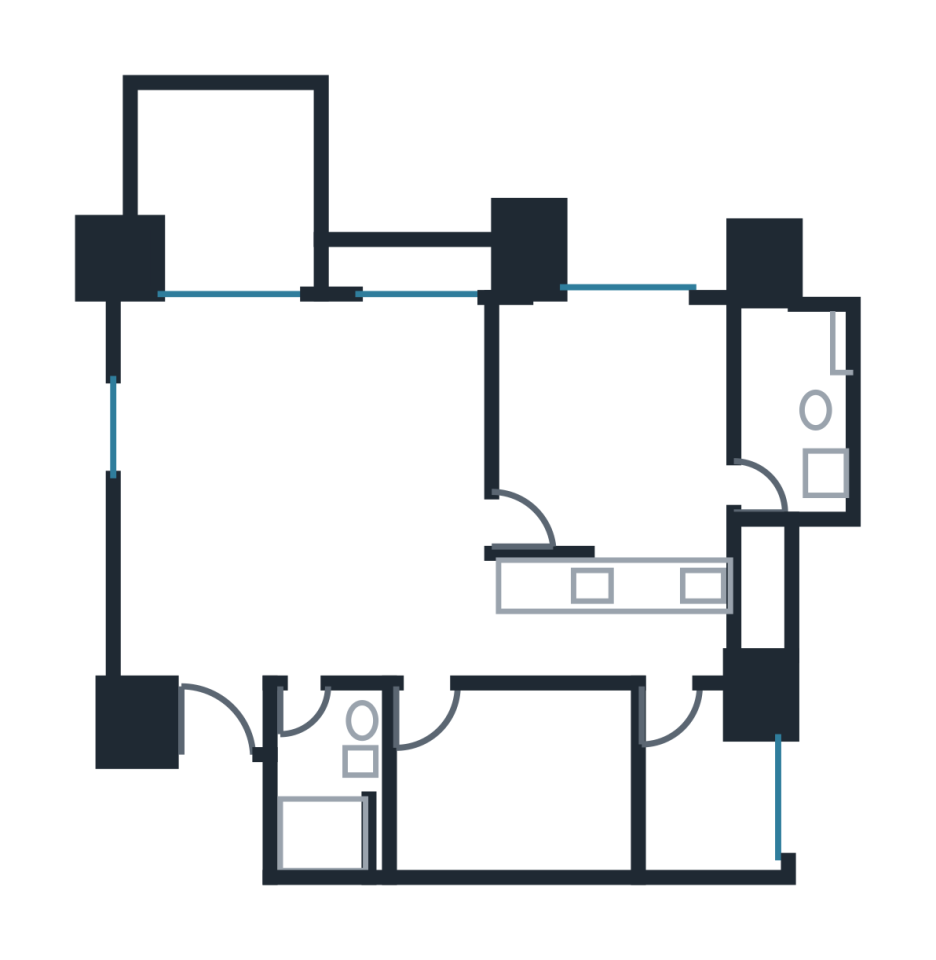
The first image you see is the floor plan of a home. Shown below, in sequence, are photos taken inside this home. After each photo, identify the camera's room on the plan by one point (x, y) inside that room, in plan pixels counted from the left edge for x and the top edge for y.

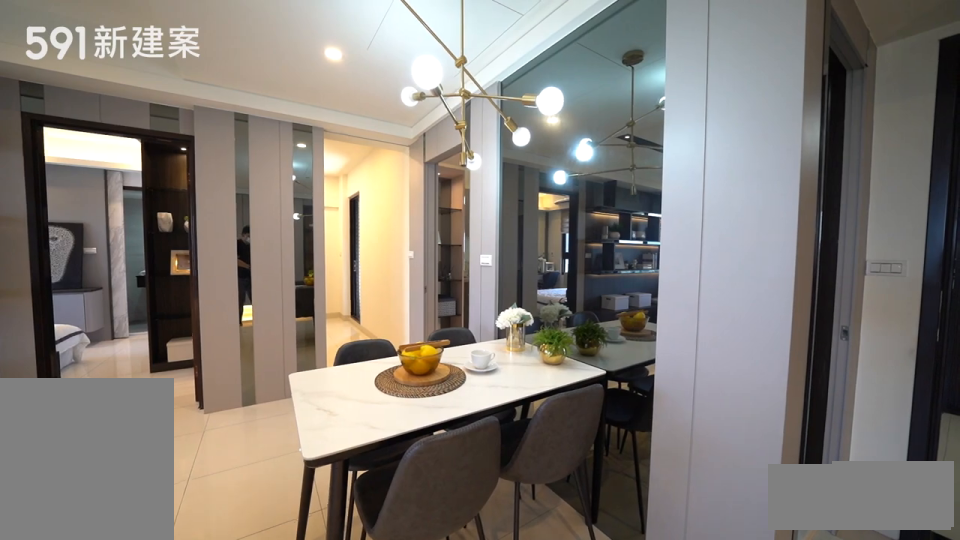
(249, 622)
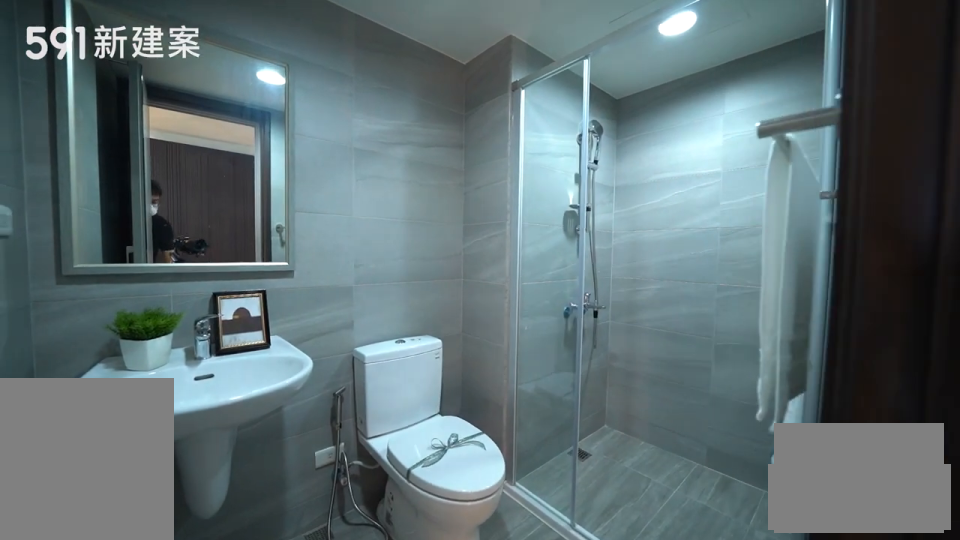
(326, 780)
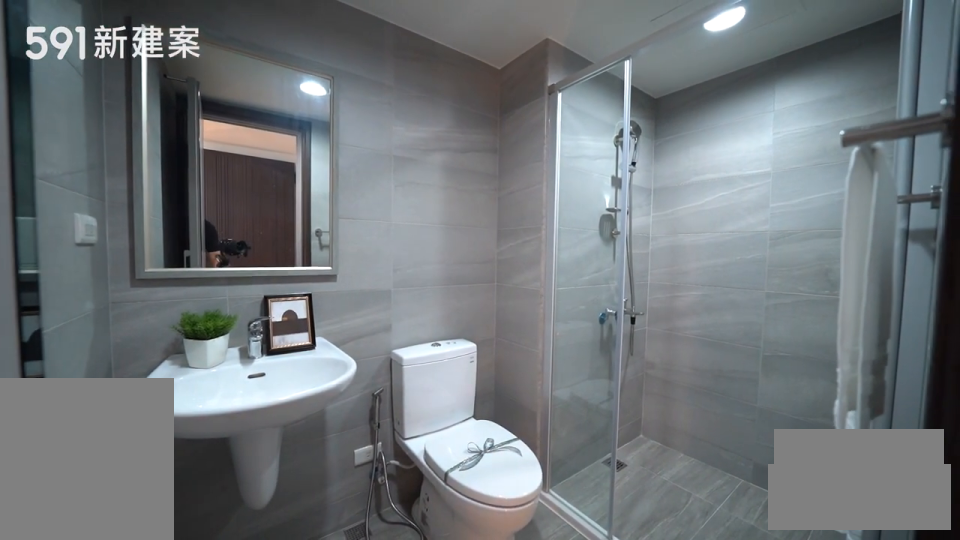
(326, 780)
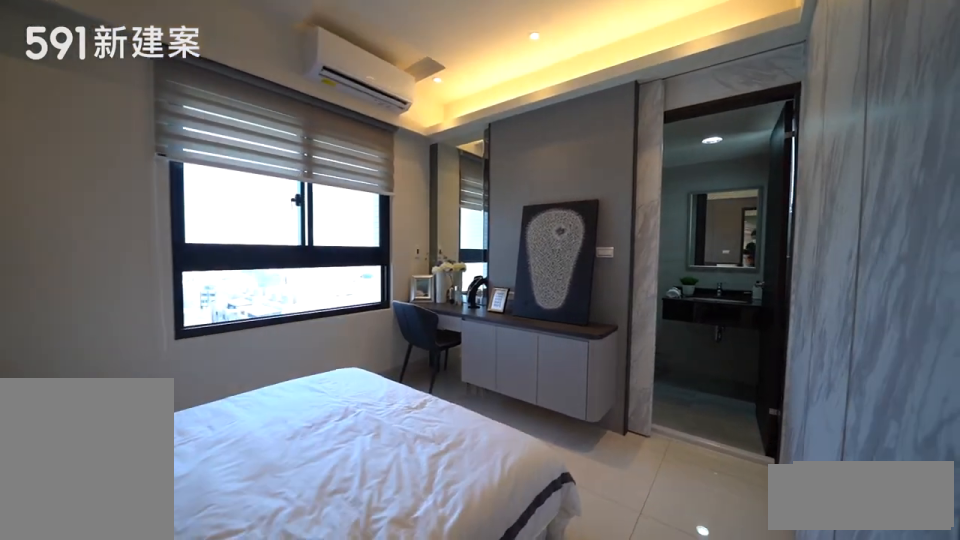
(617, 425)
